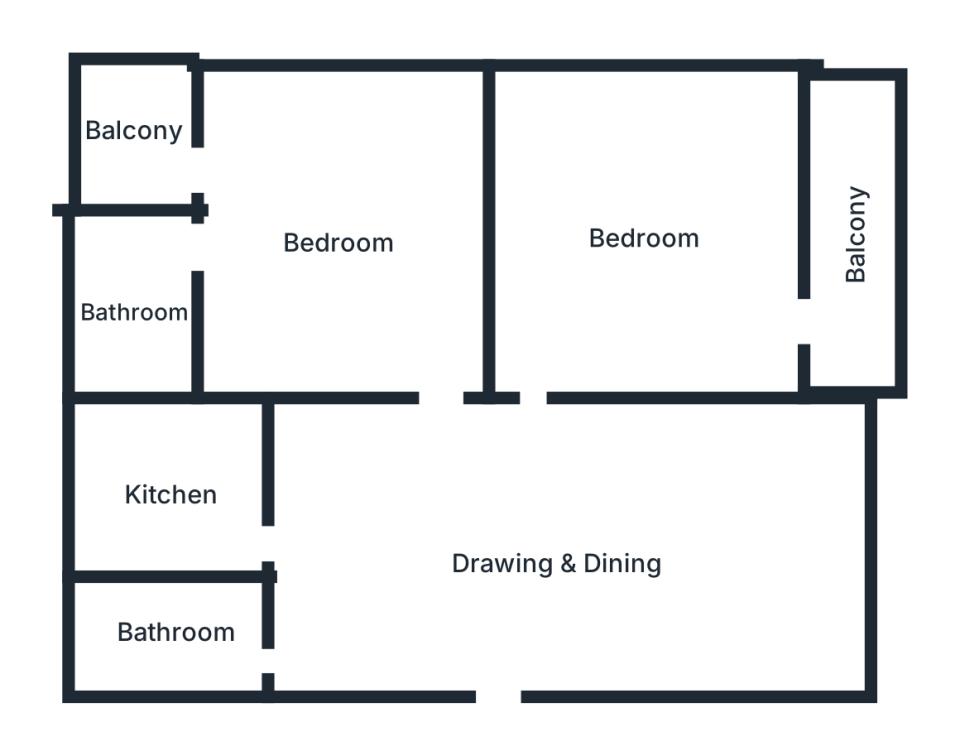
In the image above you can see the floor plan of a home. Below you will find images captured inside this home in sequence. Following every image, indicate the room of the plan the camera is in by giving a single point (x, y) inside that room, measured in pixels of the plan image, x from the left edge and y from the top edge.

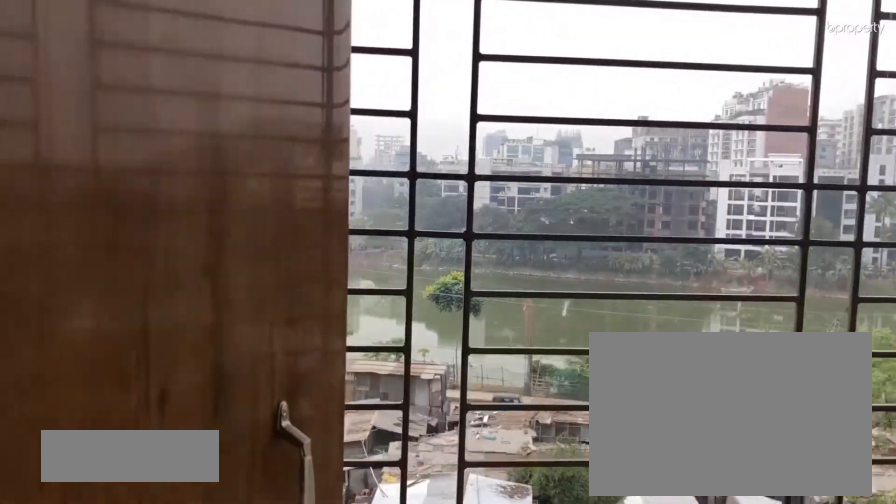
(147, 162)
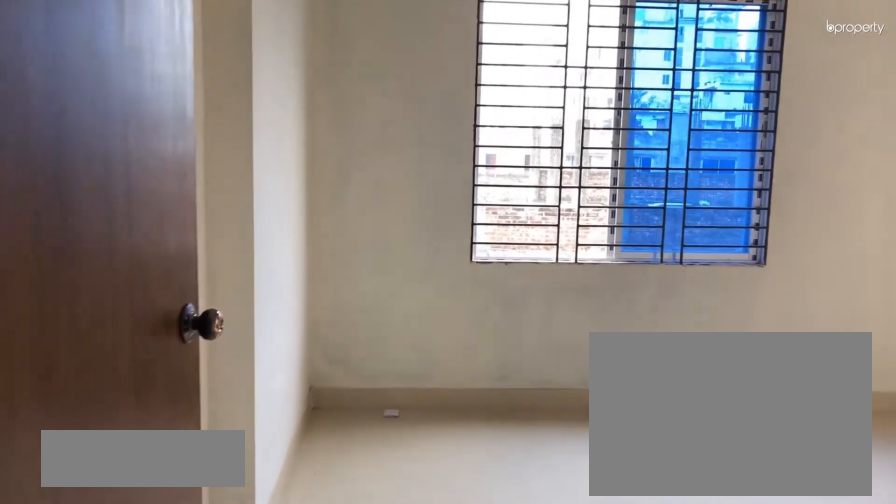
(643, 252)
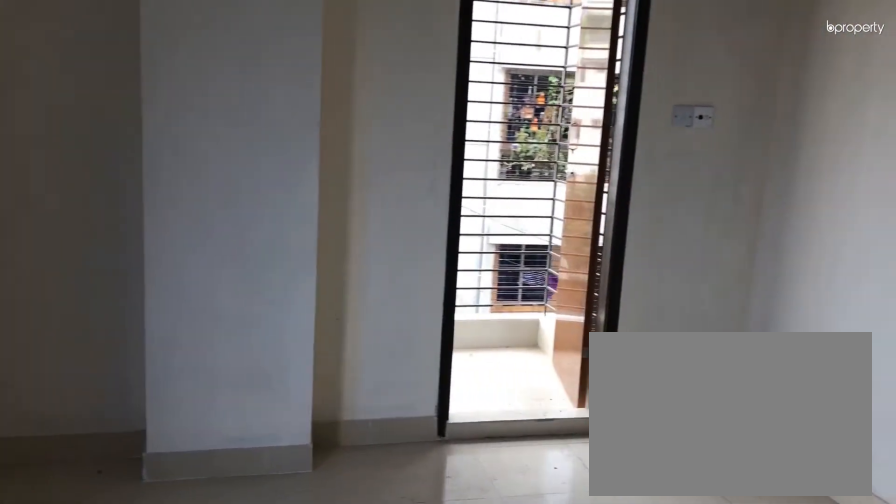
(643, 252)
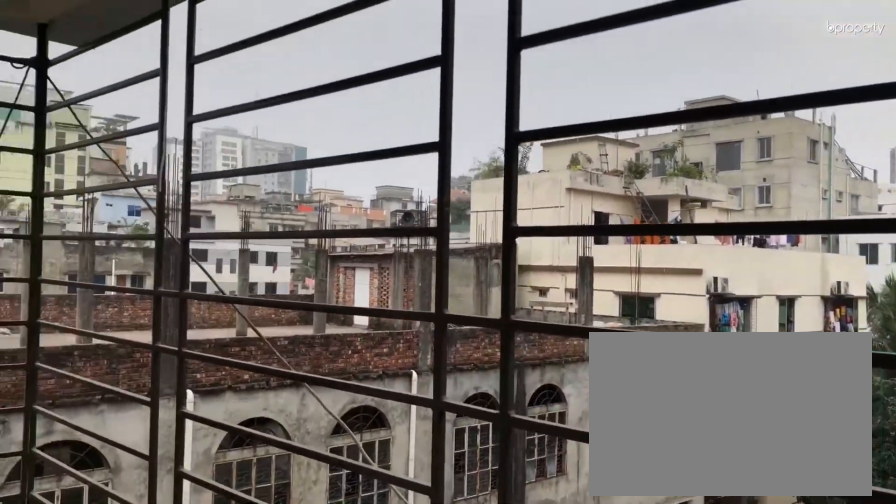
(857, 242)
